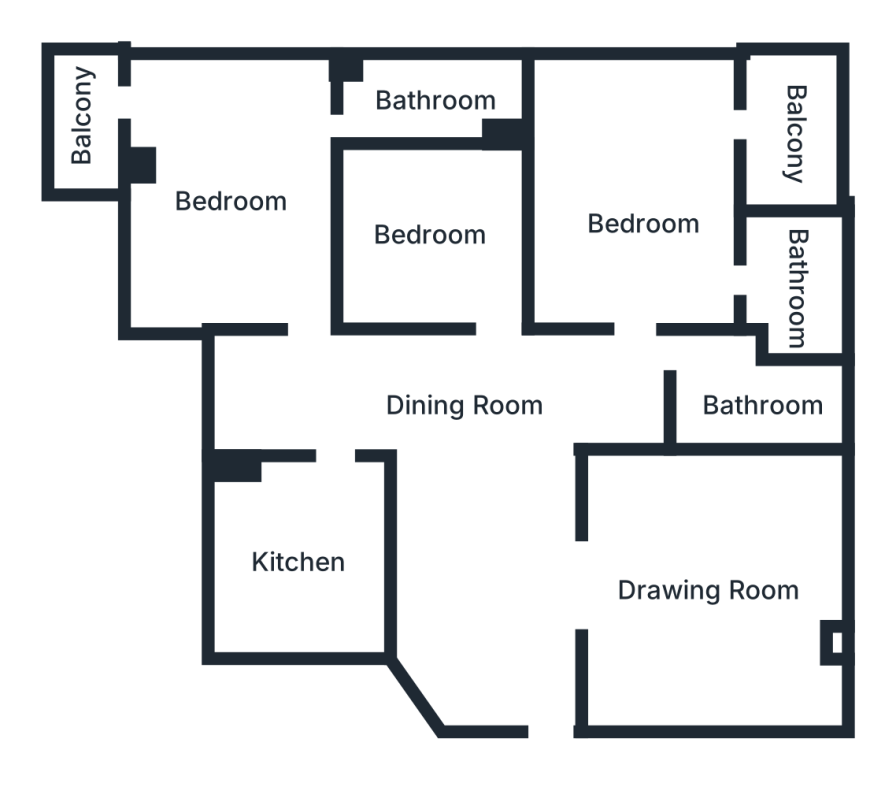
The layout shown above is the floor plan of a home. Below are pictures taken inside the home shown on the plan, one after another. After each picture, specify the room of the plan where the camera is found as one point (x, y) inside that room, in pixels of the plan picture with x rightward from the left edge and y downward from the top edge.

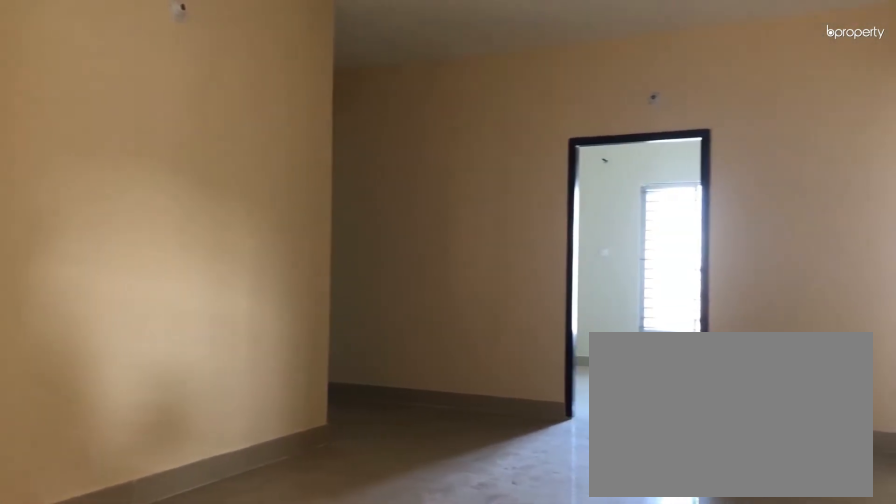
(471, 407)
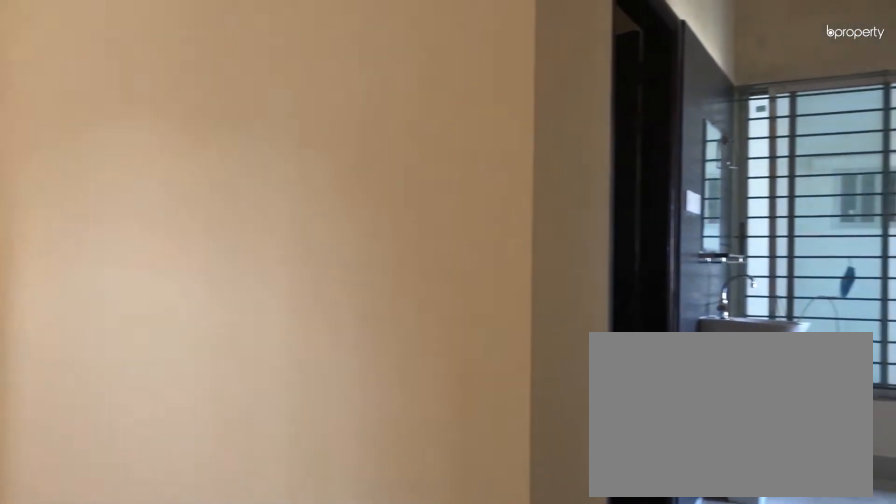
(470, 407)
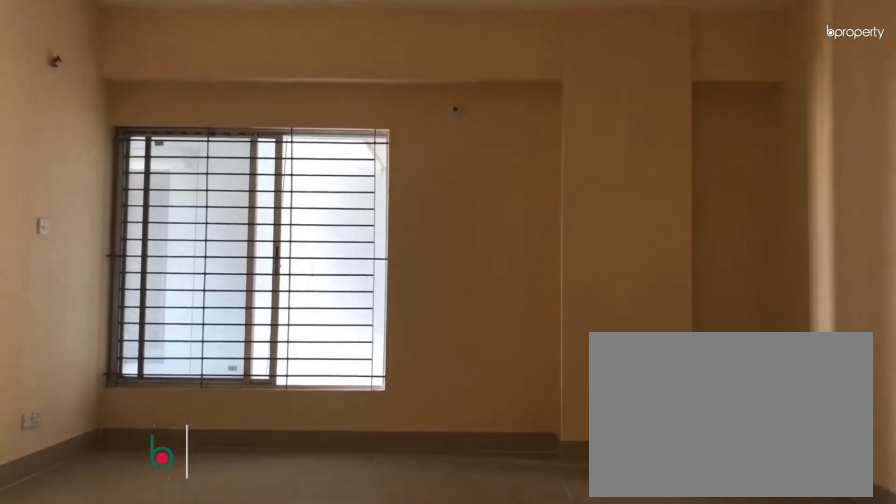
(714, 590)
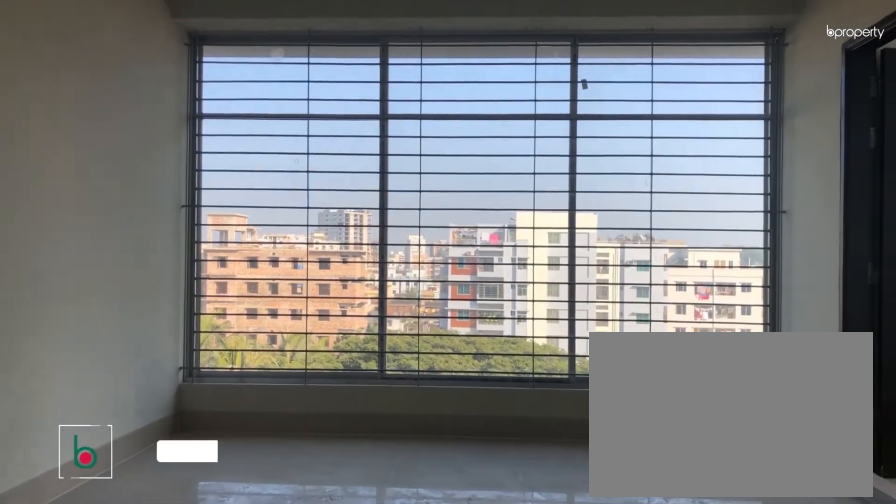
(645, 224)
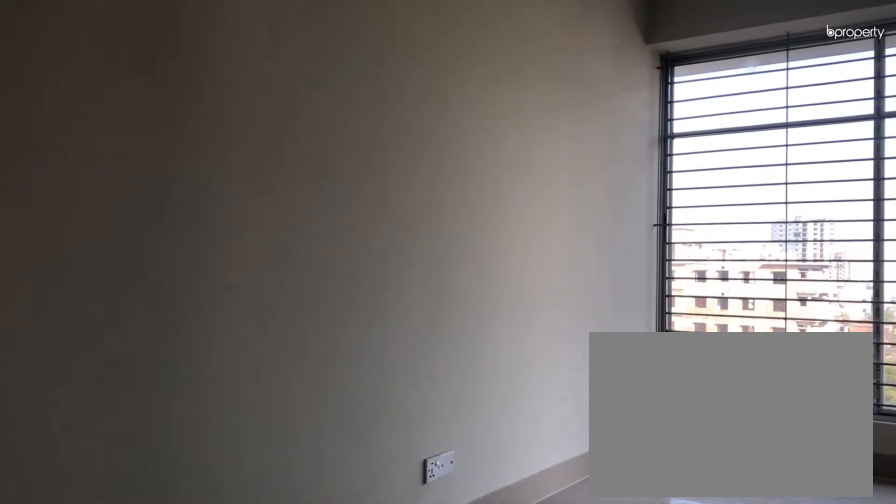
(646, 224)
